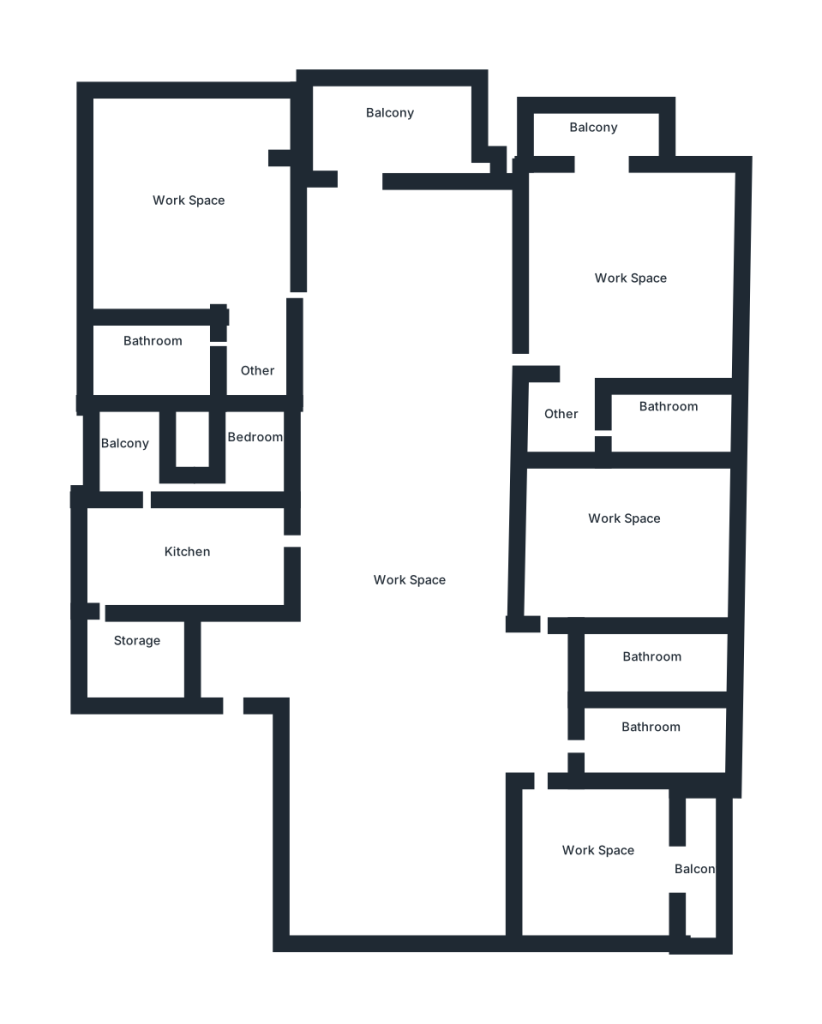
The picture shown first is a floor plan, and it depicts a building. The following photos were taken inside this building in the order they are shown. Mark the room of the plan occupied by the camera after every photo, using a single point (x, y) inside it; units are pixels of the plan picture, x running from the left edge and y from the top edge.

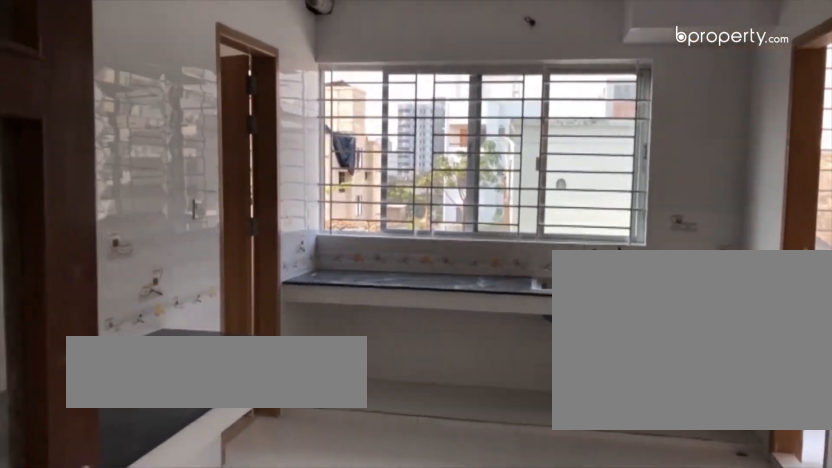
(180, 569)
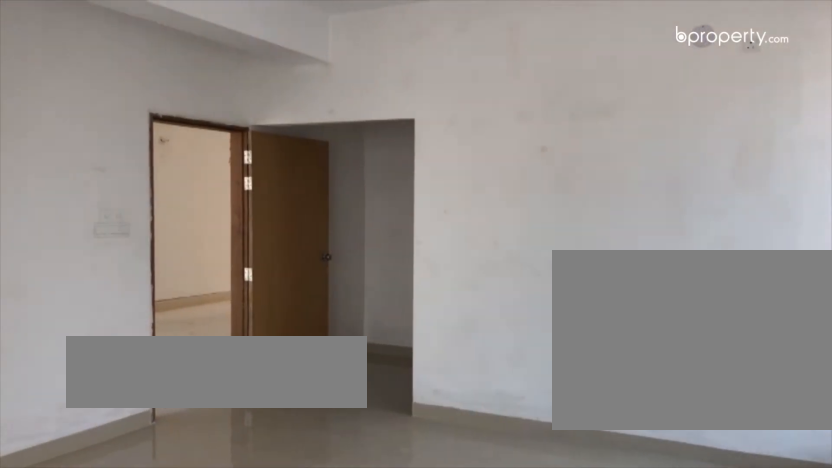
(174, 244)
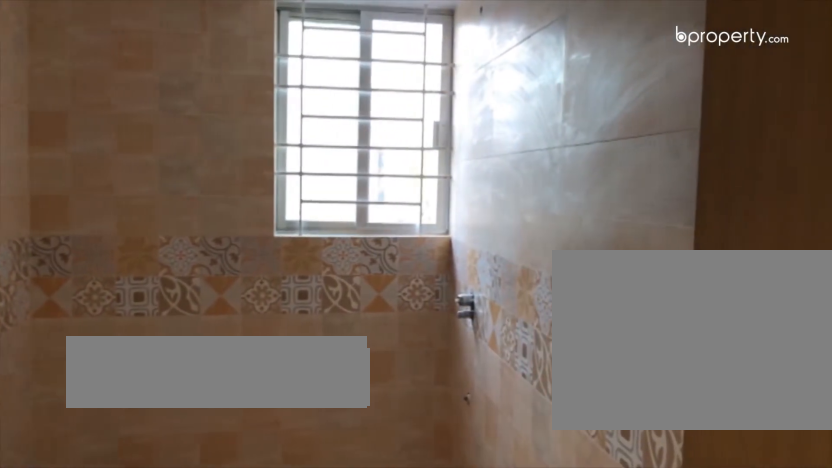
(132, 345)
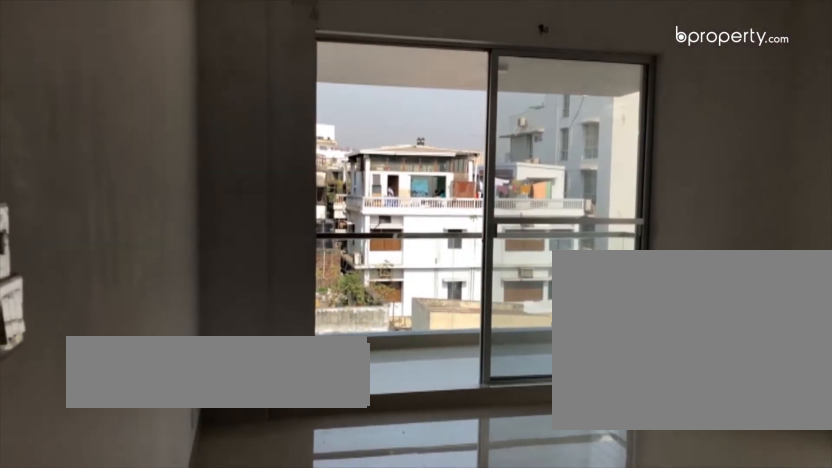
(629, 270)
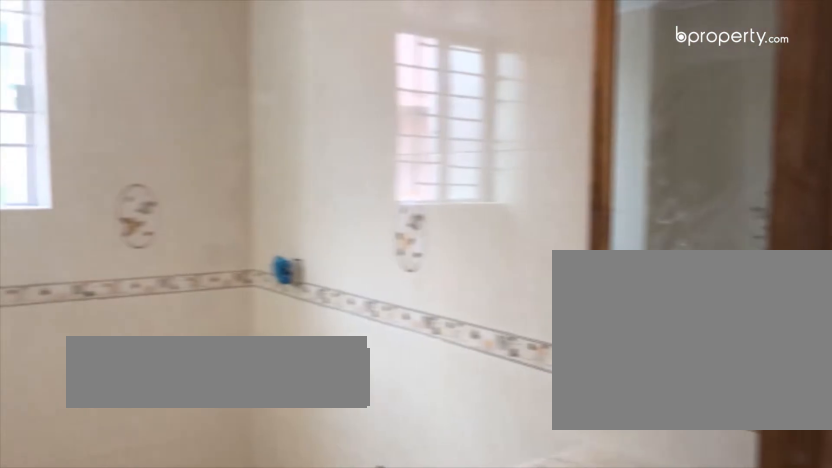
(677, 412)
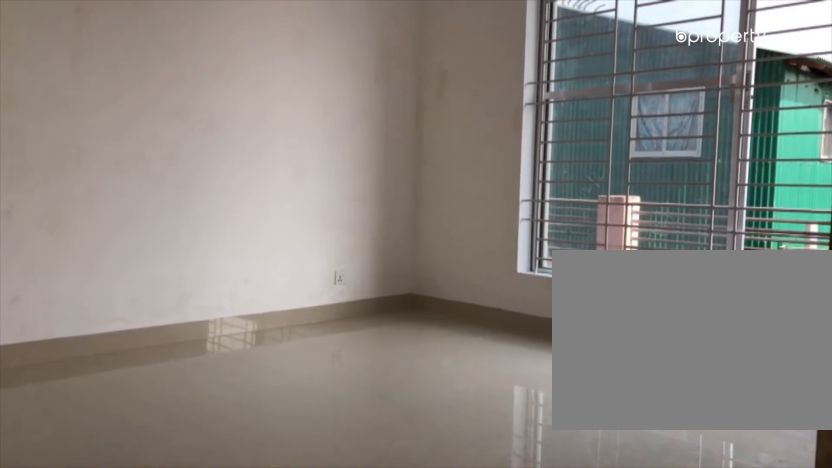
(604, 549)
